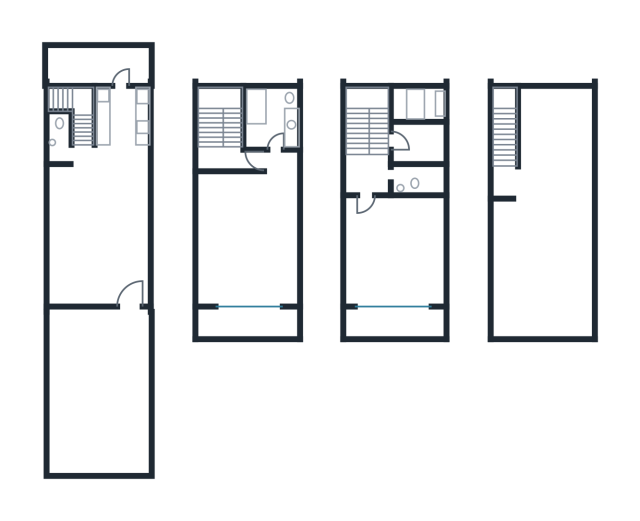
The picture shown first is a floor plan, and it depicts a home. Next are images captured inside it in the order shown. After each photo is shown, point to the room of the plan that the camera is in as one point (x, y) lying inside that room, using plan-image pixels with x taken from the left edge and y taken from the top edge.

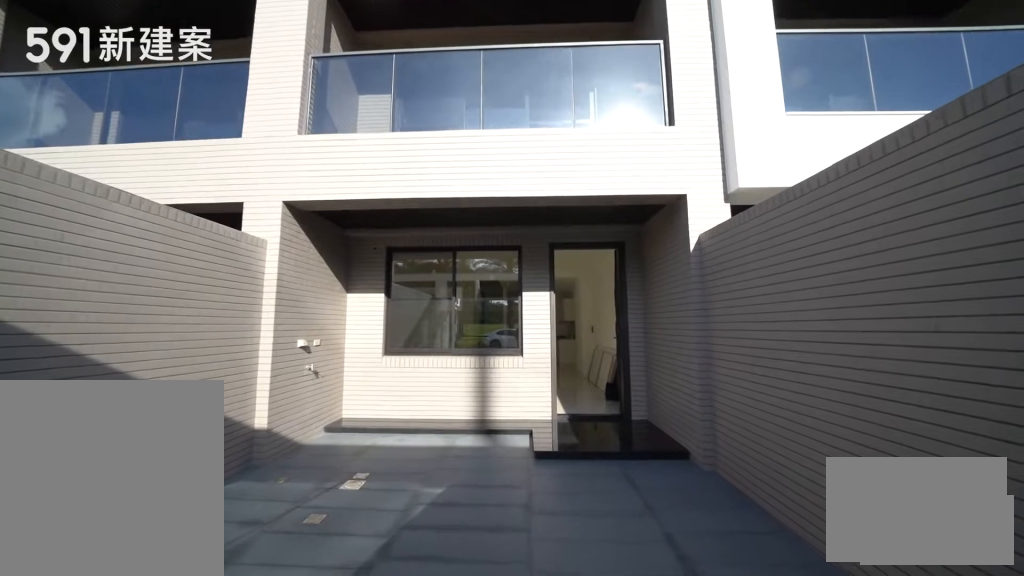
(95, 393)
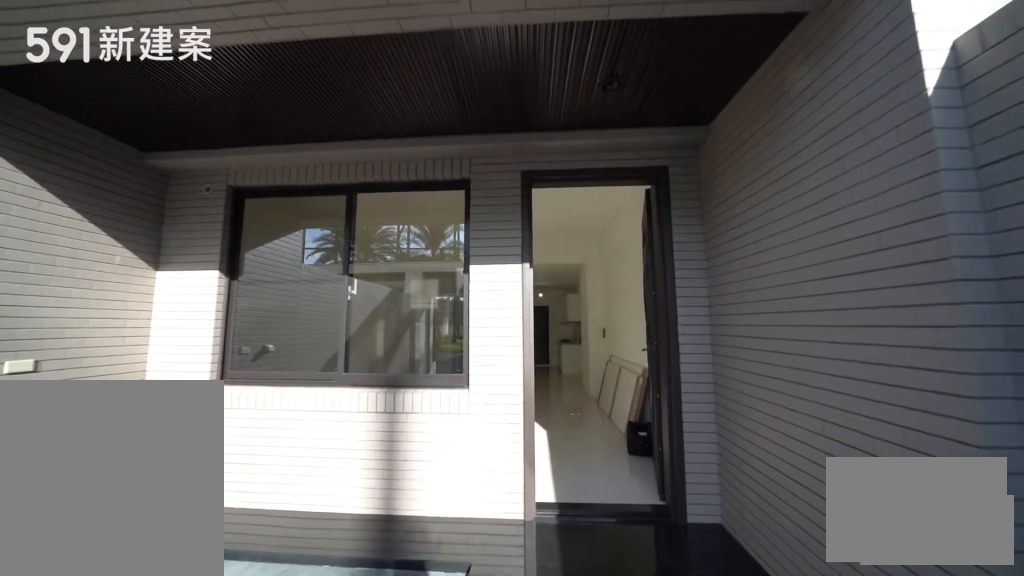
(95, 393)
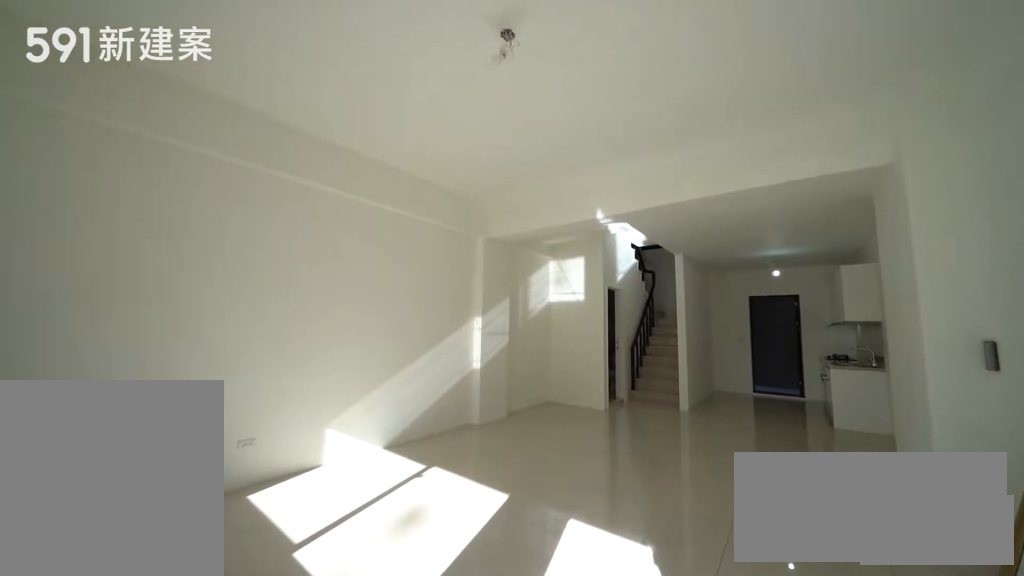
(98, 236)
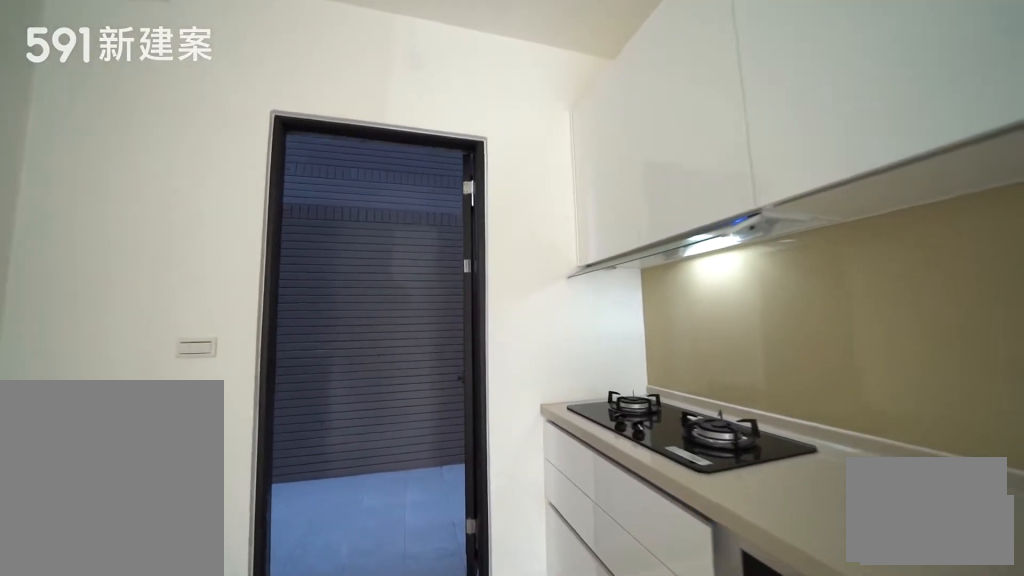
(120, 119)
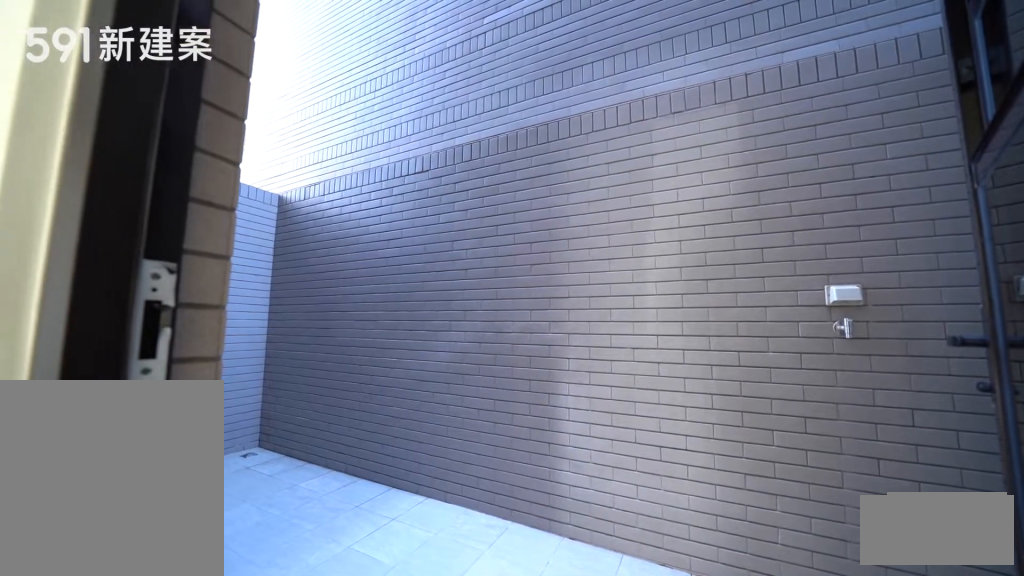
(95, 64)
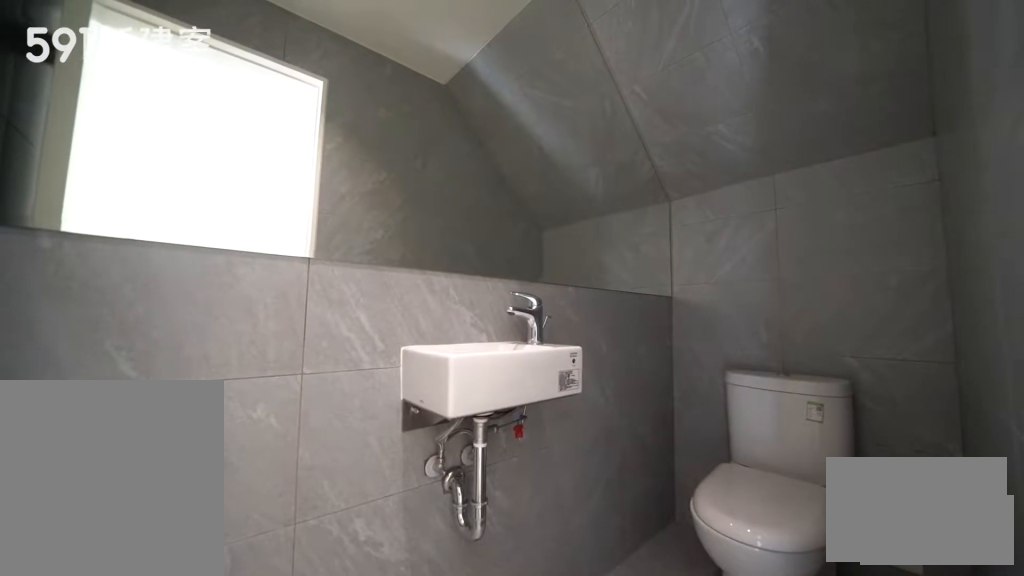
(58, 137)
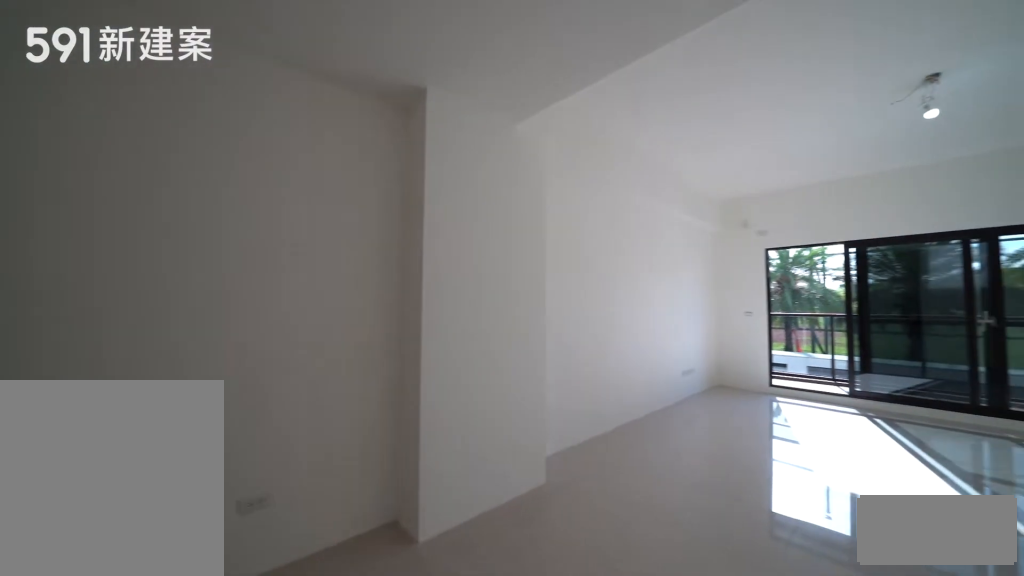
(248, 236)
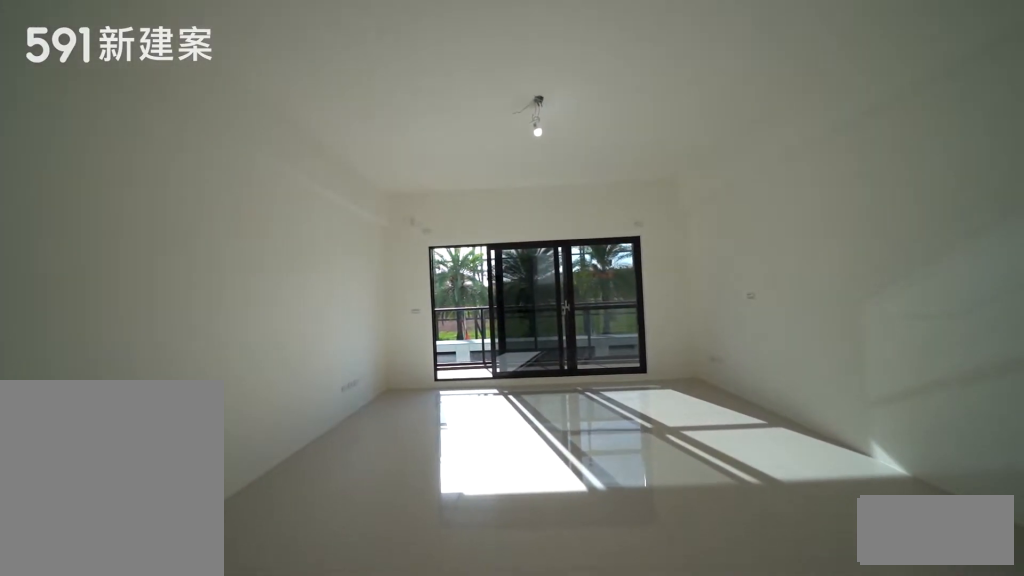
(248, 236)
